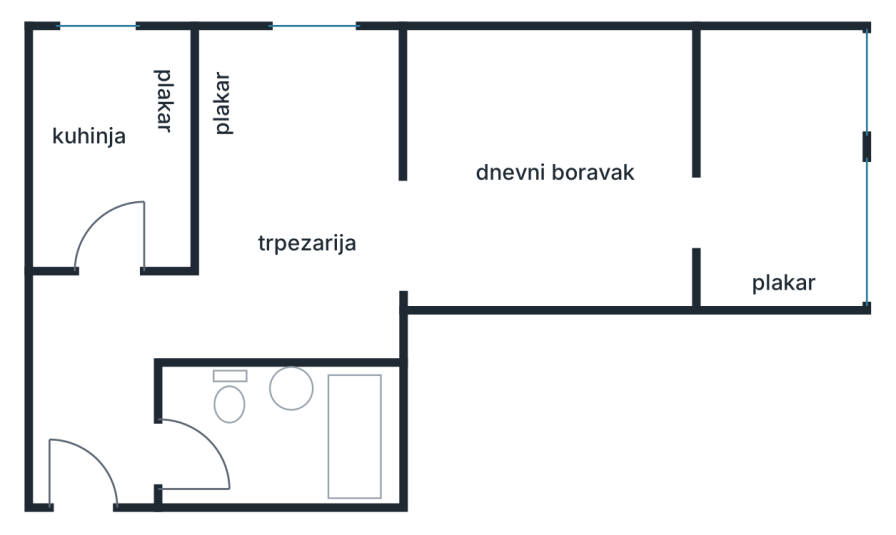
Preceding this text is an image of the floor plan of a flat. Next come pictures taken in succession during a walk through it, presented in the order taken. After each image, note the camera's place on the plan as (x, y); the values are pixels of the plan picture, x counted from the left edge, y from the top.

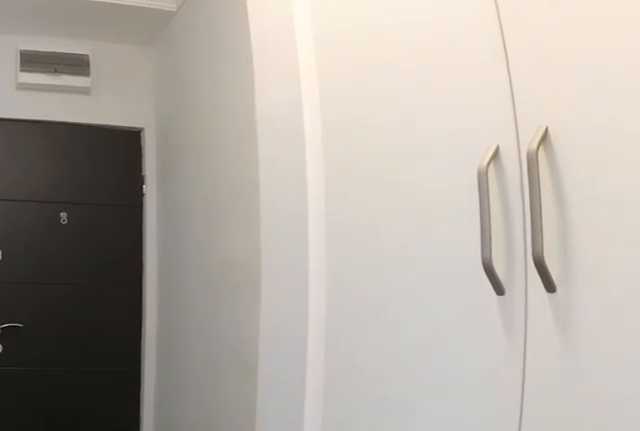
(113, 276)
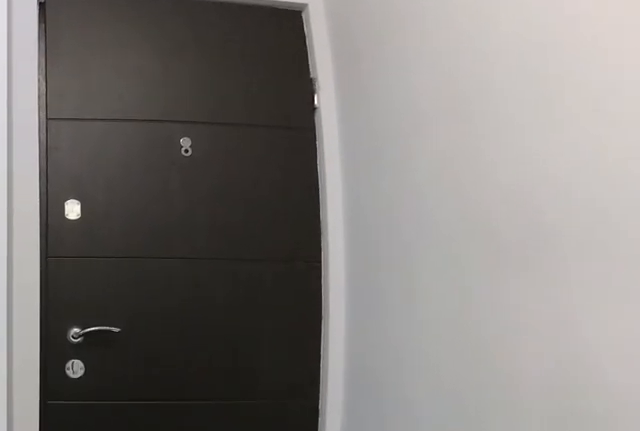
(110, 403)
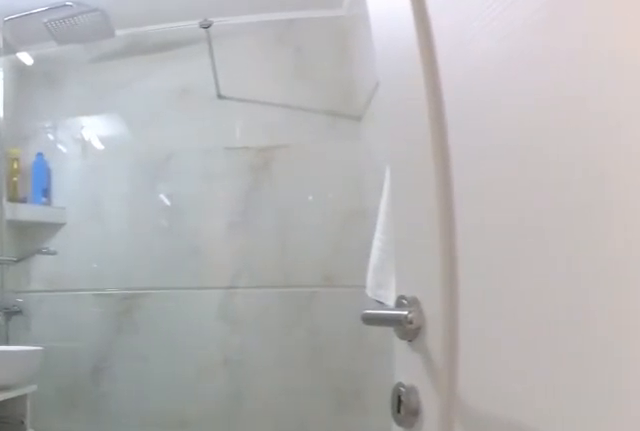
(144, 463)
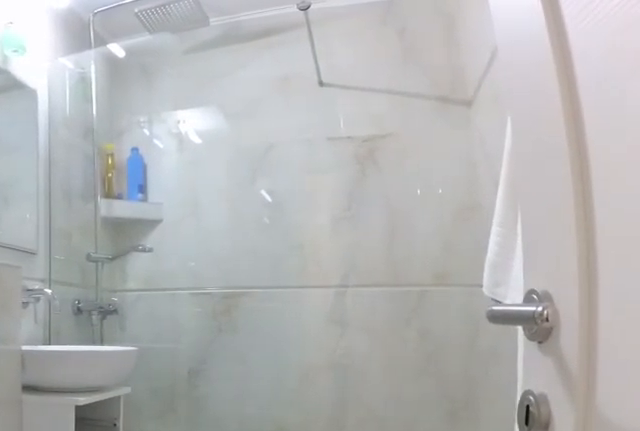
(154, 464)
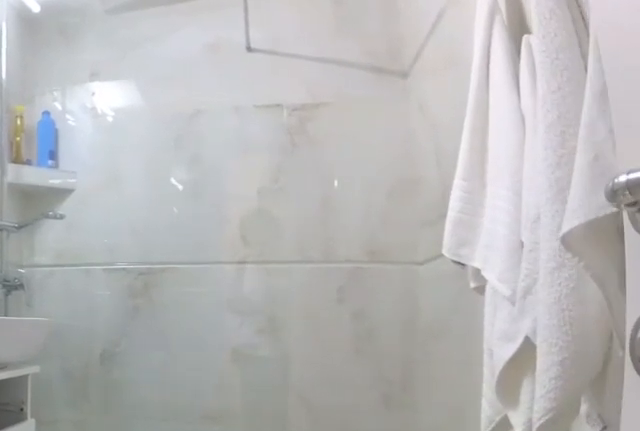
(172, 464)
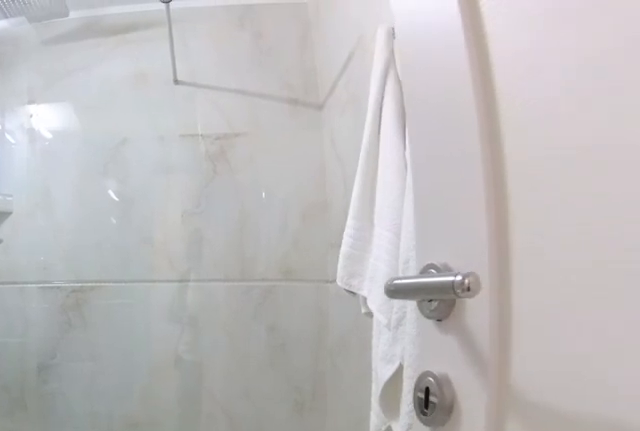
(160, 464)
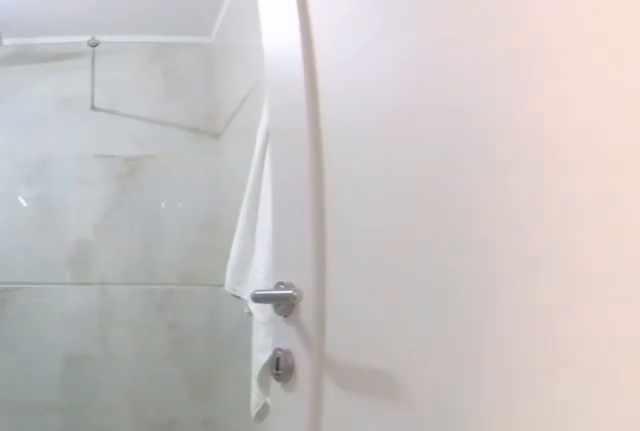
(137, 464)
